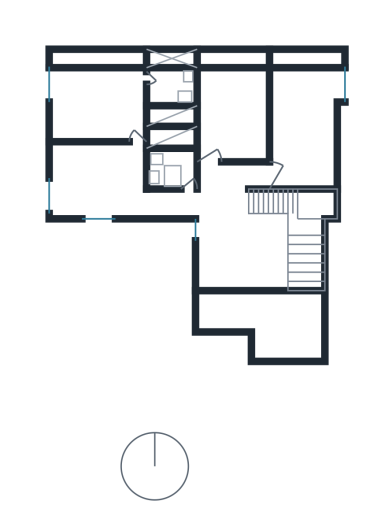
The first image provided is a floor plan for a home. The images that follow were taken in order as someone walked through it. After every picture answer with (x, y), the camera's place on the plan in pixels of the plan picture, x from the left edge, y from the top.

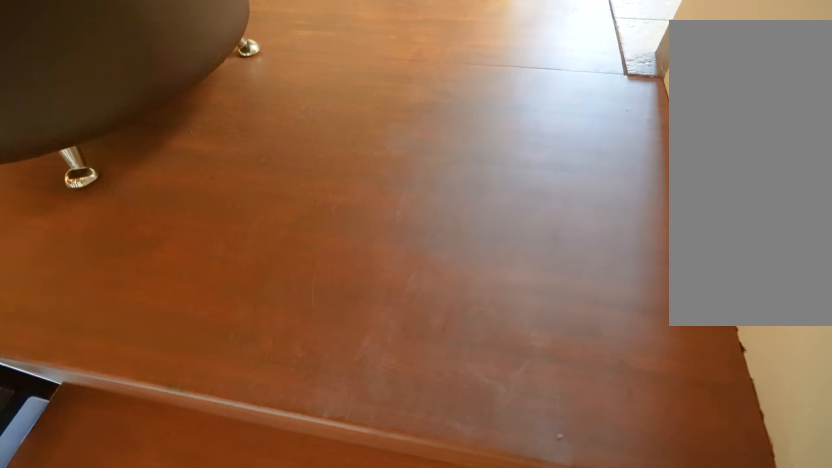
(253, 201)
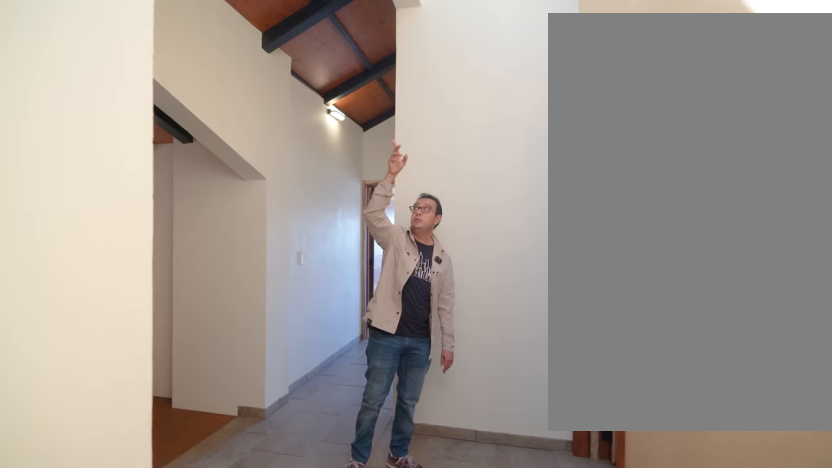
(213, 186)
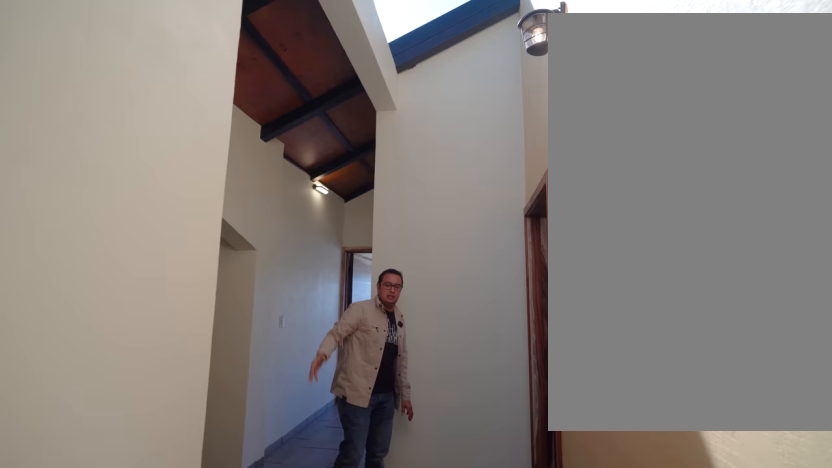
(212, 185)
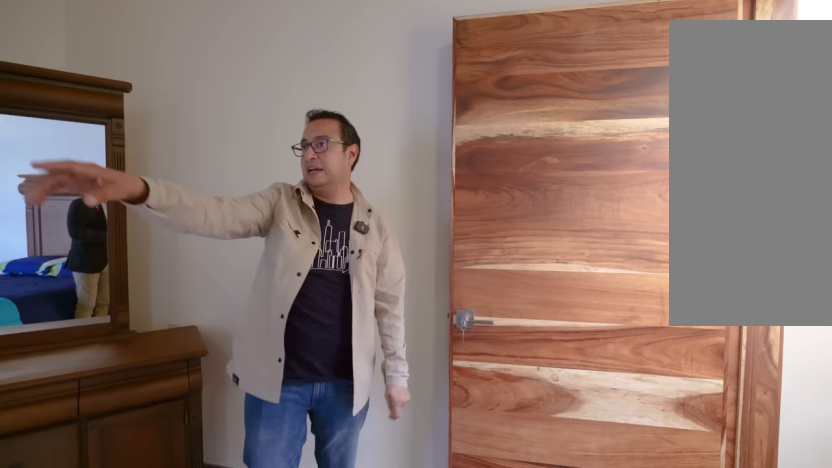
(291, 172)
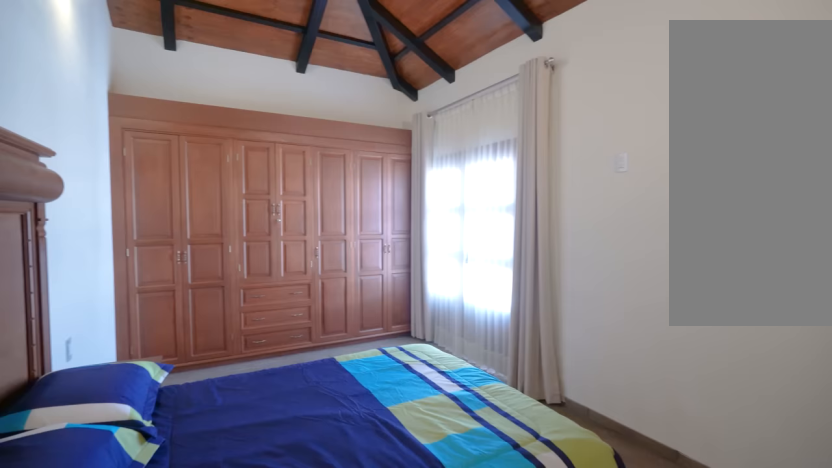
(291, 172)
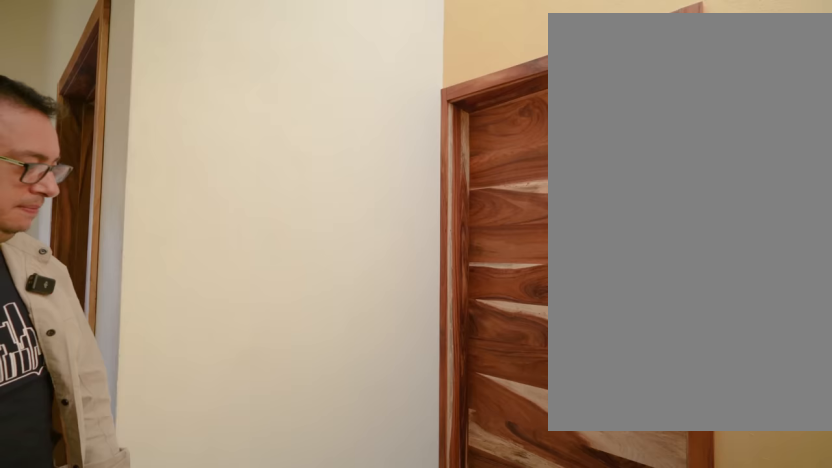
(245, 172)
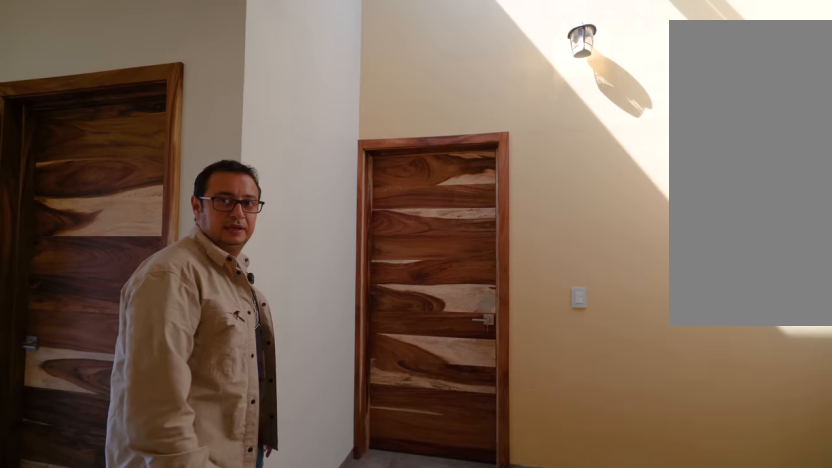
(233, 171)
